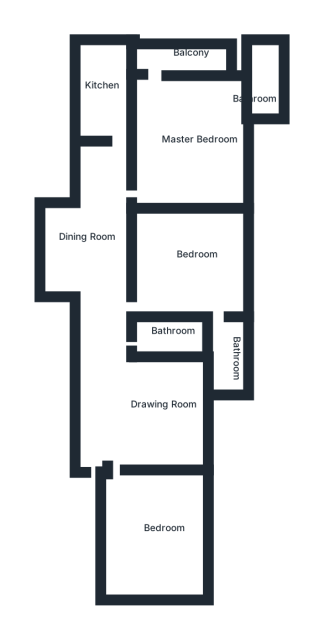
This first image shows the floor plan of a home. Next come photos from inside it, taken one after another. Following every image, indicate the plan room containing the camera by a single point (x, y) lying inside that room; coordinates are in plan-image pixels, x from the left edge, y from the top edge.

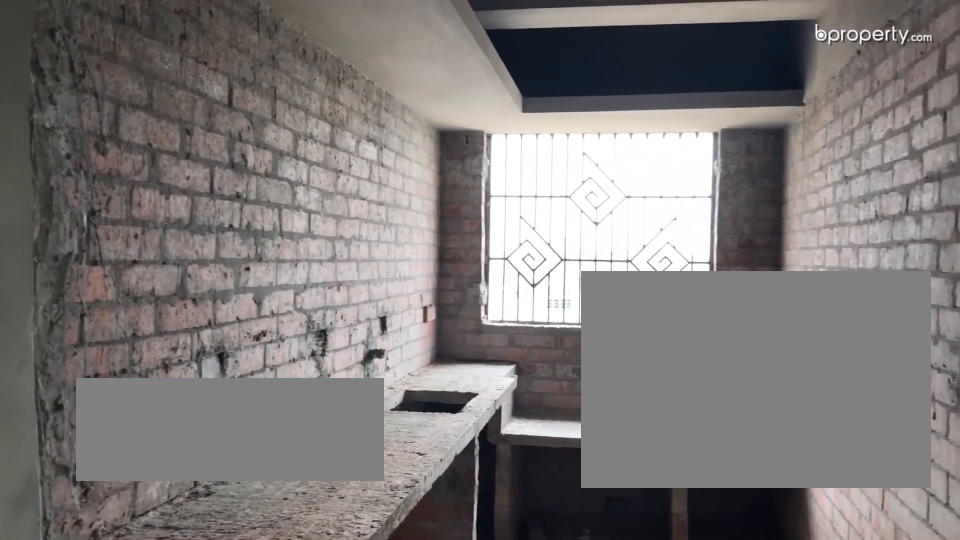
(105, 104)
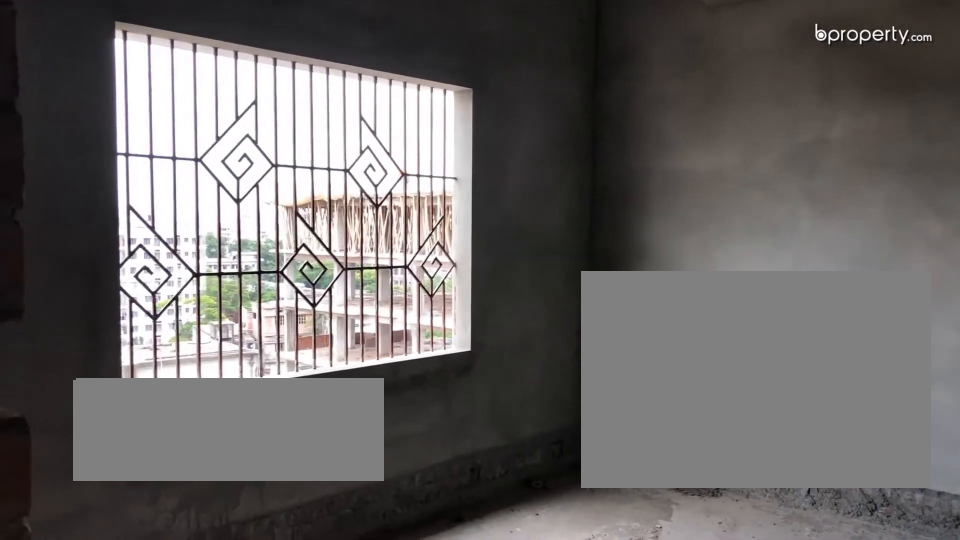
(161, 540)
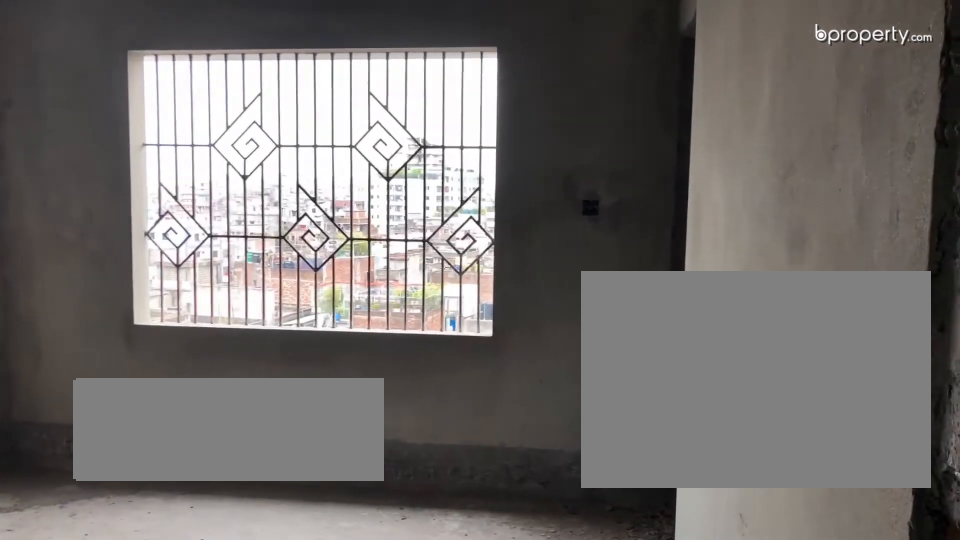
(198, 258)
